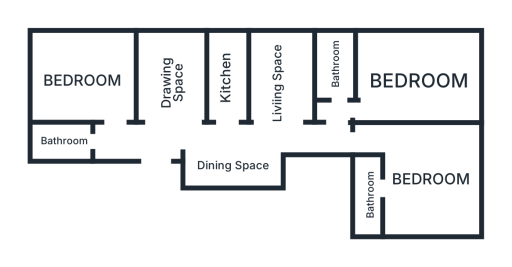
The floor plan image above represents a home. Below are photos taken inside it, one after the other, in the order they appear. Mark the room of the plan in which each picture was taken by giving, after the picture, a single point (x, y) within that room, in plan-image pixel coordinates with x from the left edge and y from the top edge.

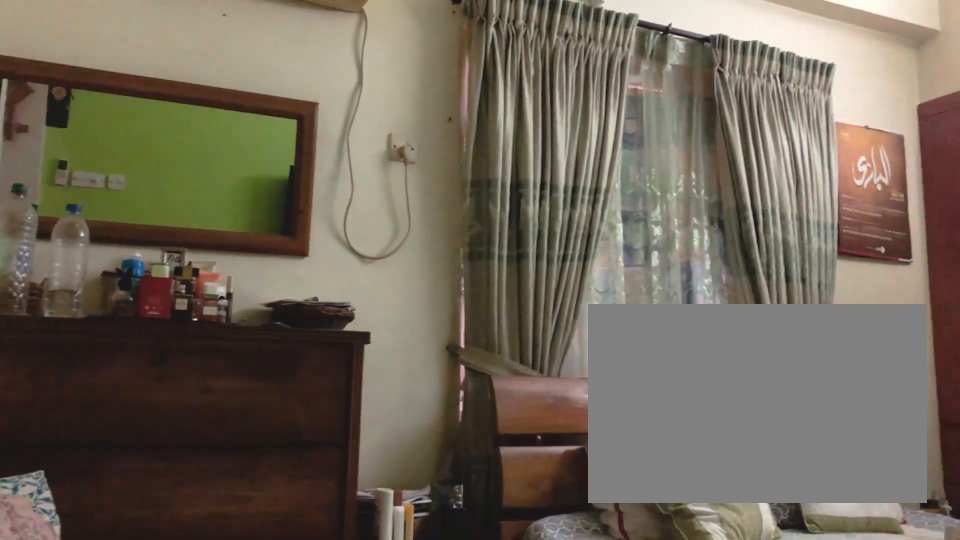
(412, 94)
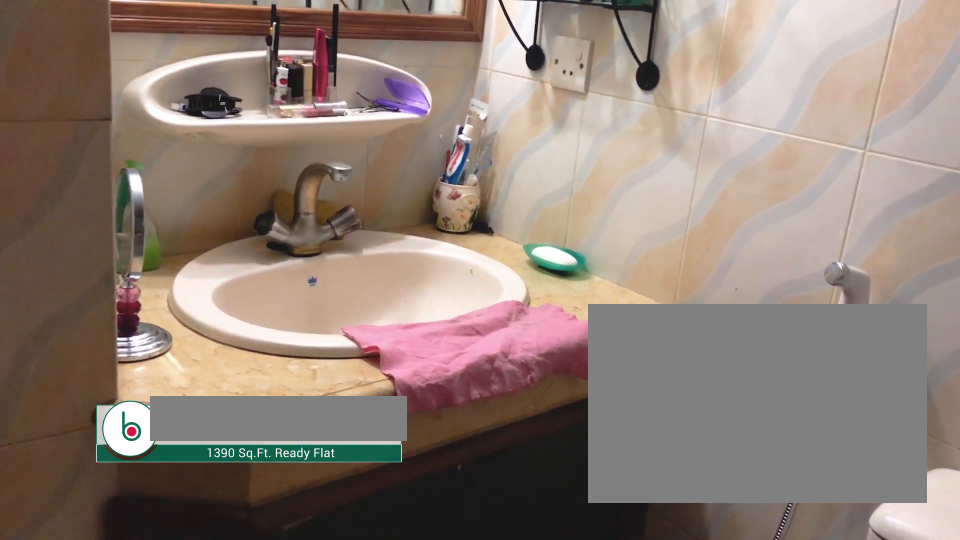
(345, 89)
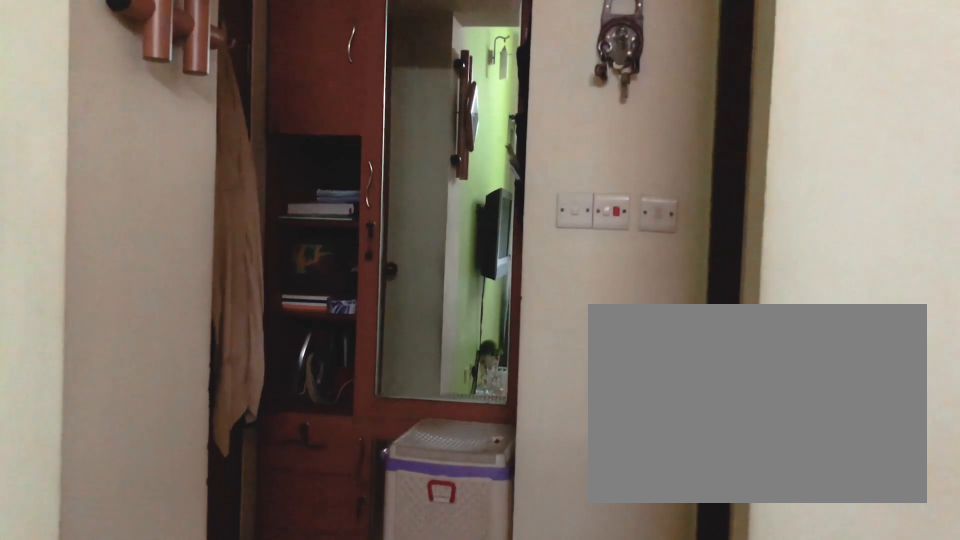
(334, 108)
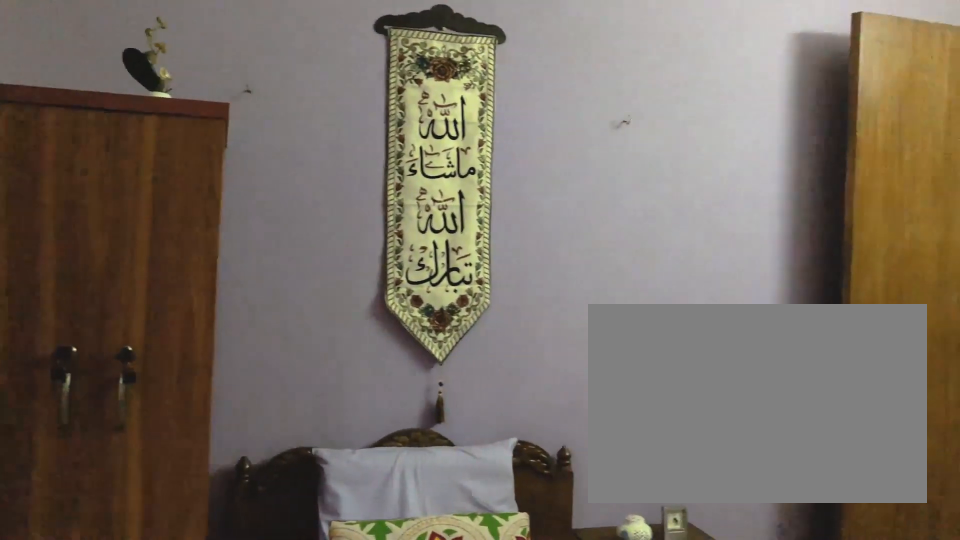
(79, 47)
